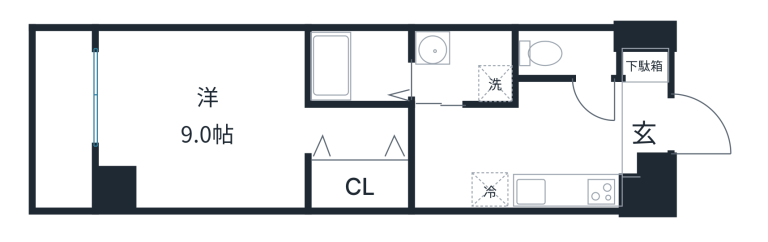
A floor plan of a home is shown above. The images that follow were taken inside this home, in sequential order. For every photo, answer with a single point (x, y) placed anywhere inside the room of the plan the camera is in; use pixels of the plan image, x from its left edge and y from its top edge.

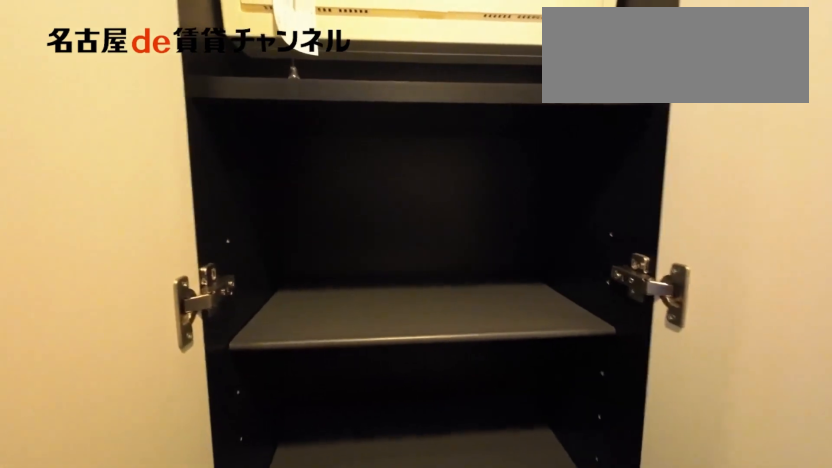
(644, 113)
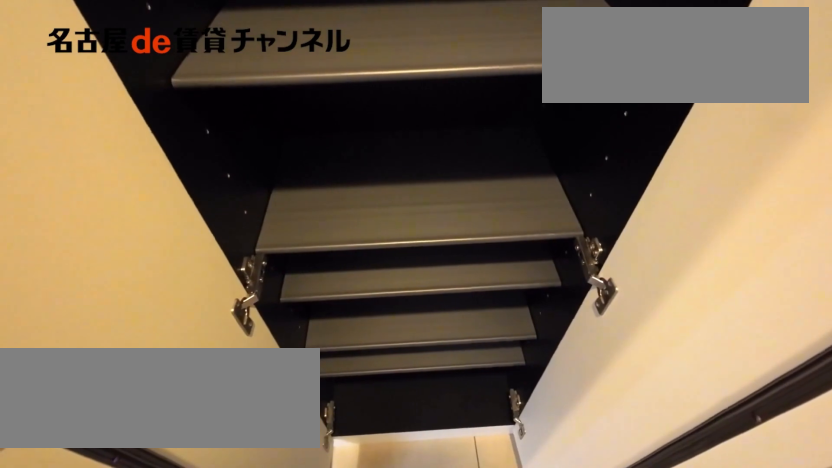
(644, 113)
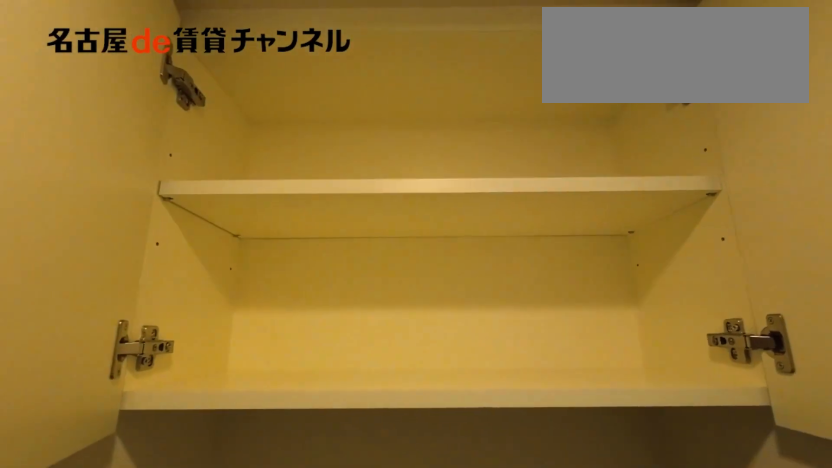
(567, 53)
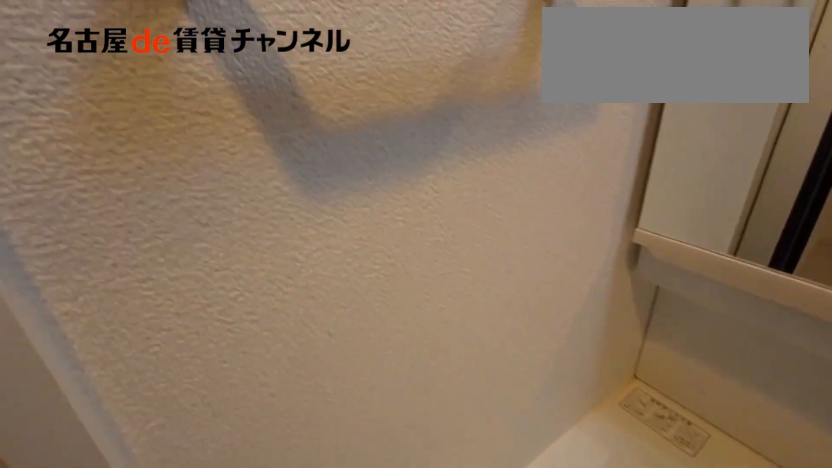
(465, 66)
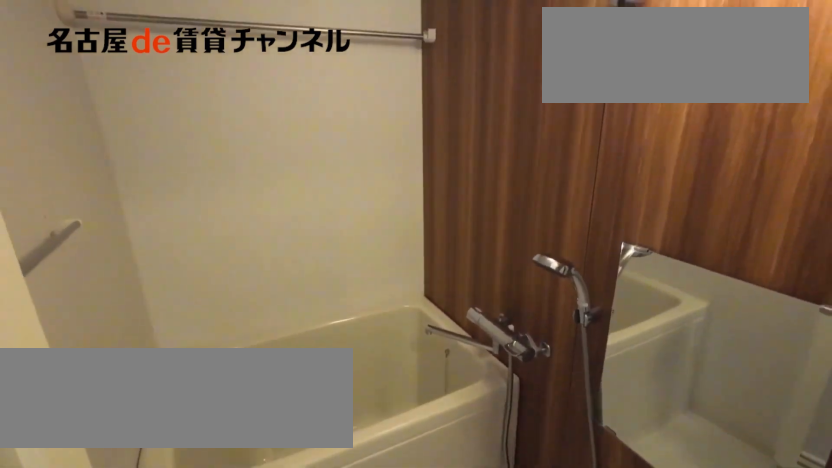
(359, 65)
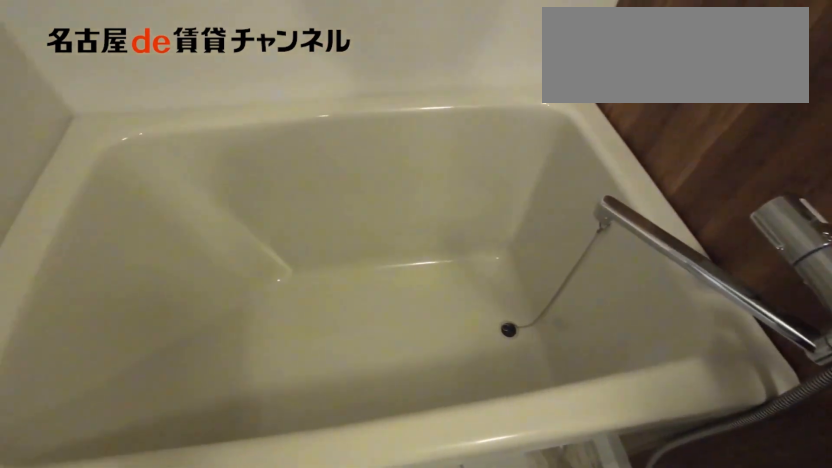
(359, 65)
